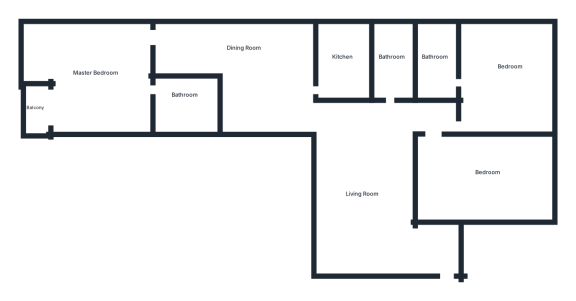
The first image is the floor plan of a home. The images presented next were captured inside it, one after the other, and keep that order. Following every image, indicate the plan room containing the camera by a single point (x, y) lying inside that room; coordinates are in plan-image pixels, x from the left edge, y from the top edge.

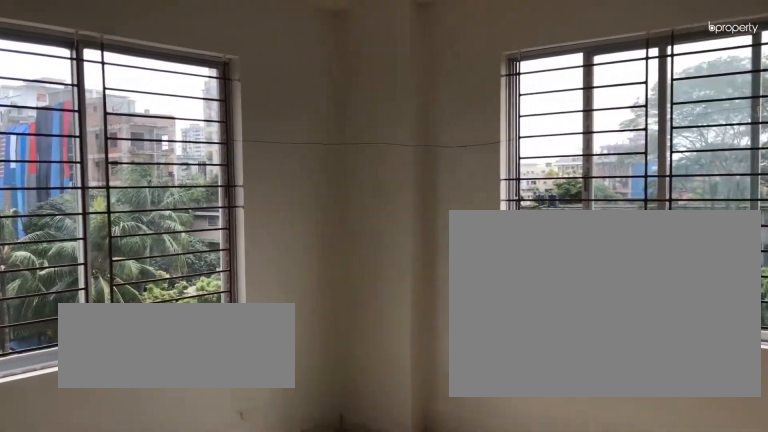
(512, 68)
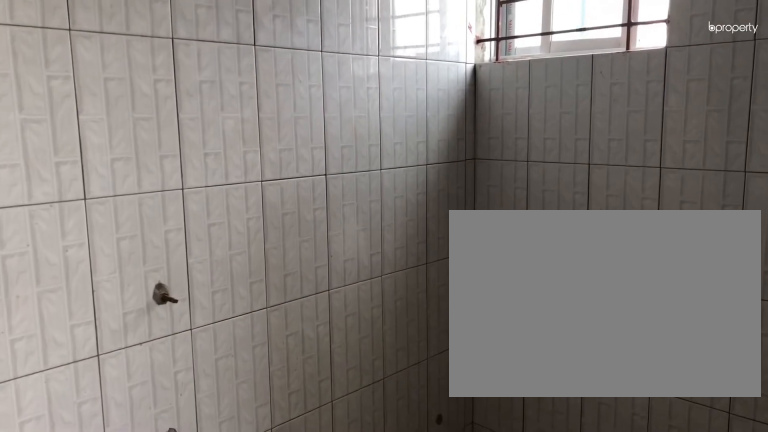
(432, 60)
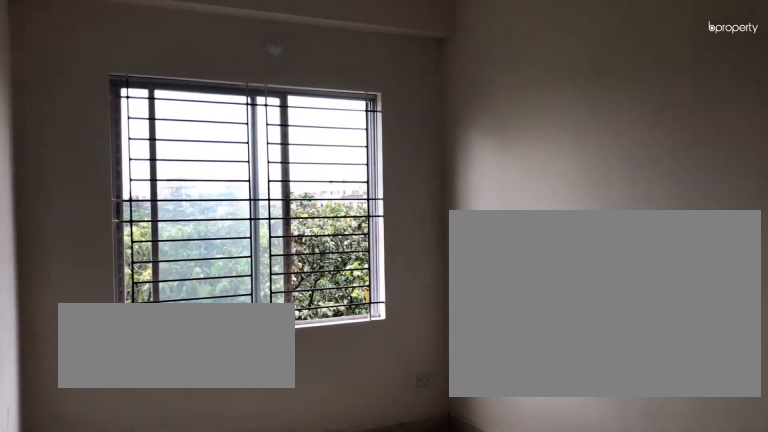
(487, 176)
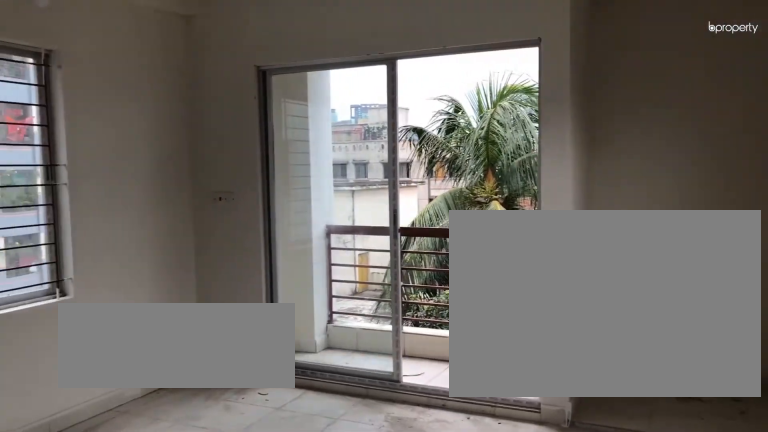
(86, 72)
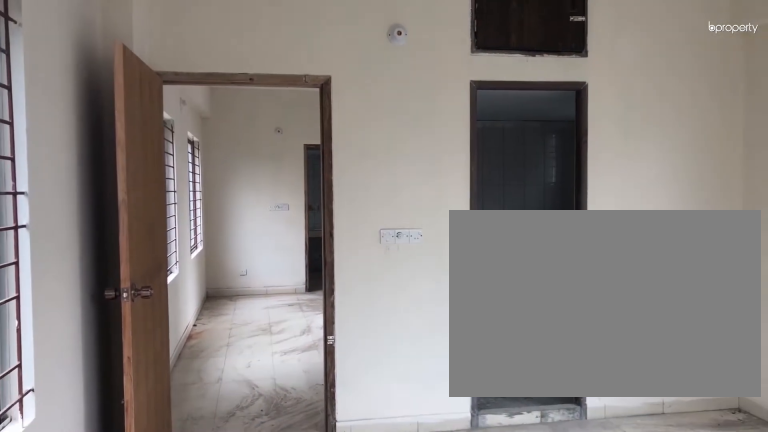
(86, 71)
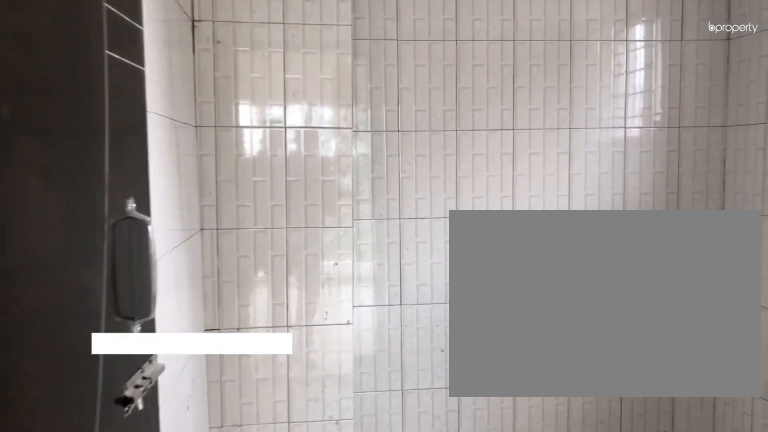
(188, 99)
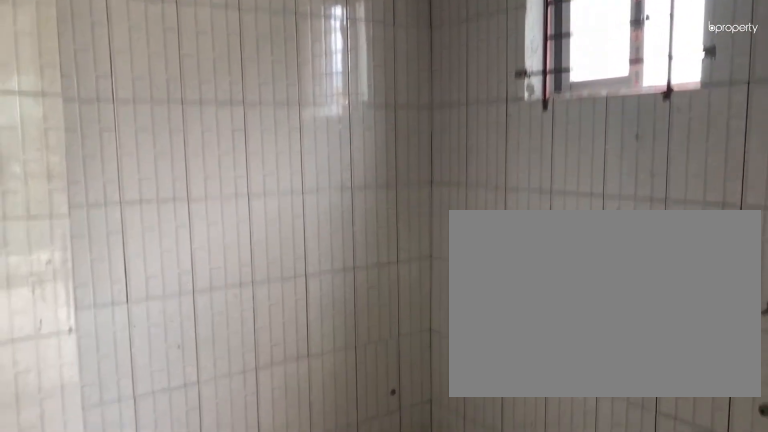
(188, 99)
